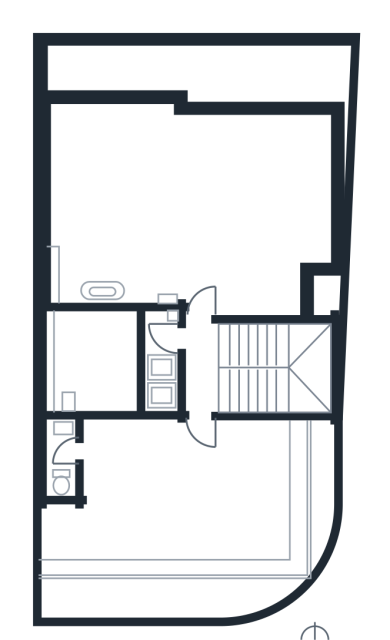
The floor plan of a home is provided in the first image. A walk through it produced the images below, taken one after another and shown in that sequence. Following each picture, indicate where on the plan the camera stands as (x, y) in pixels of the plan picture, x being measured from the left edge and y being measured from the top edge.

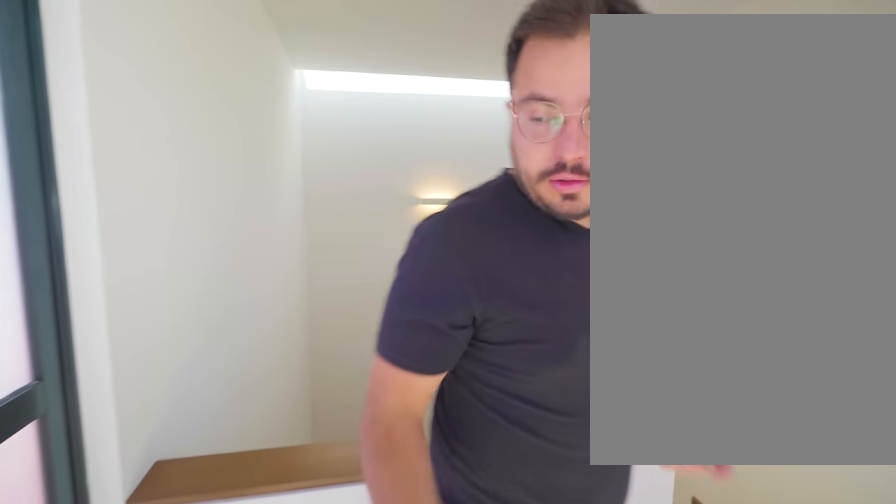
(195, 340)
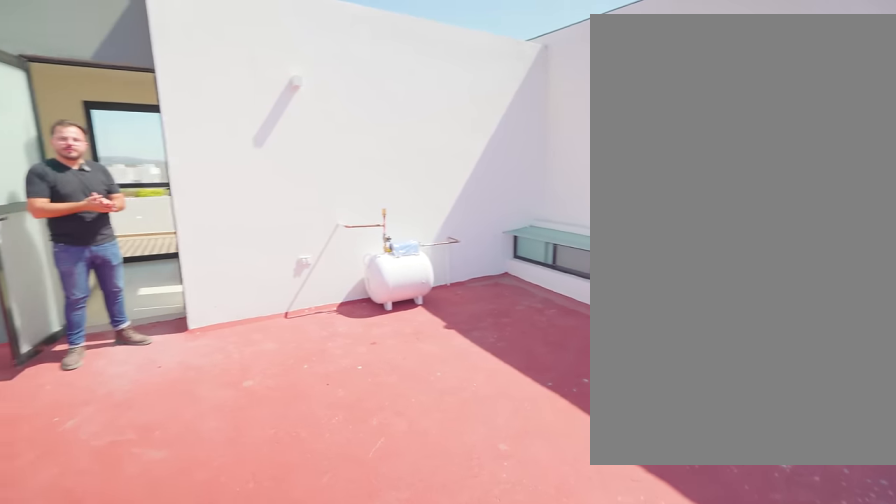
(272, 212)
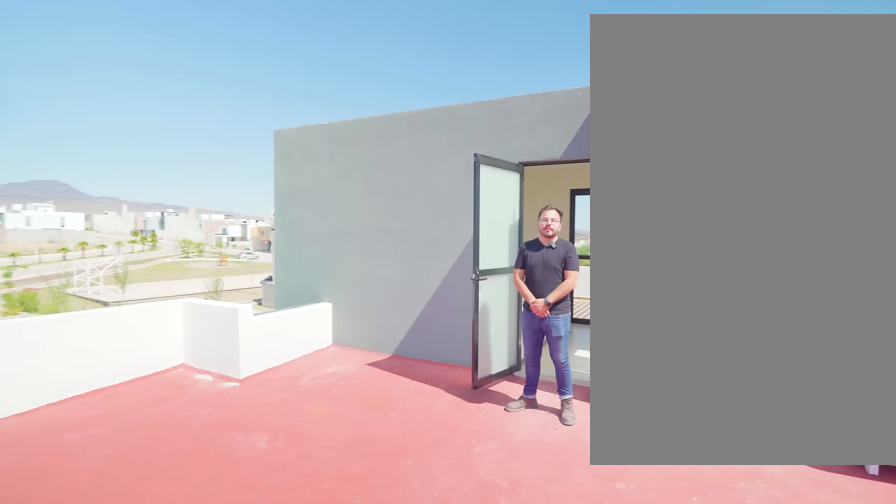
(210, 213)
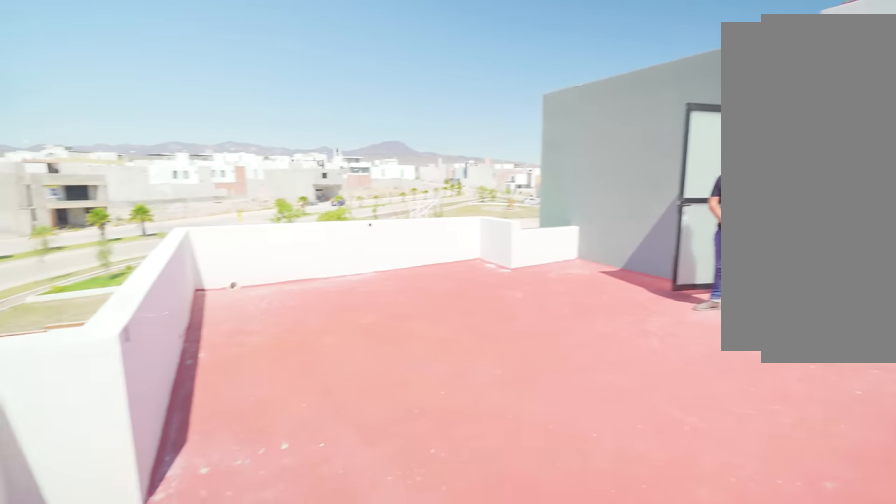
(162, 155)
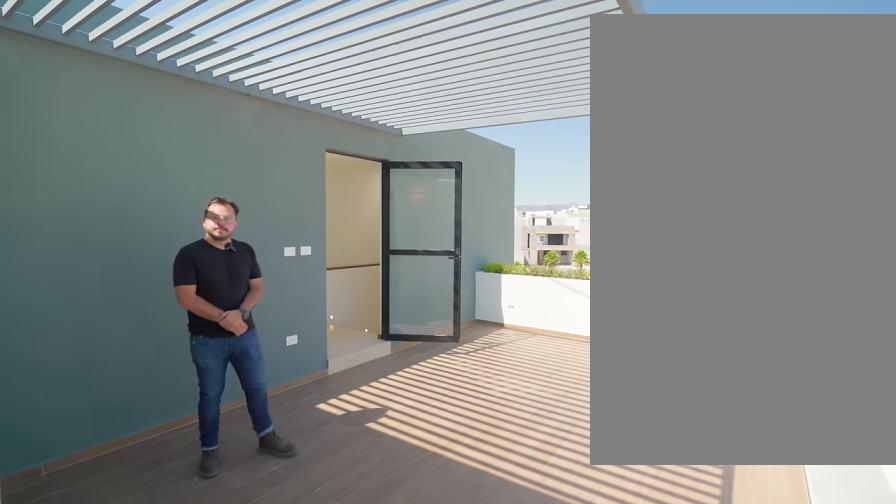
(67, 558)
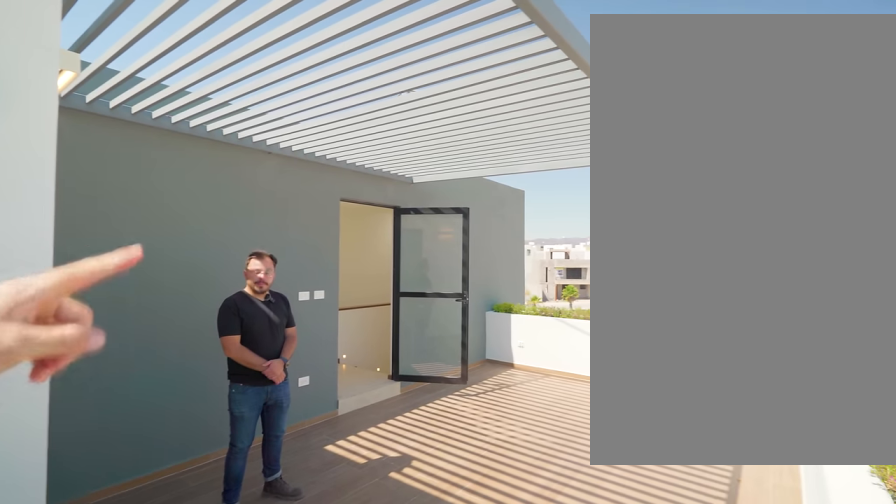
(62, 557)
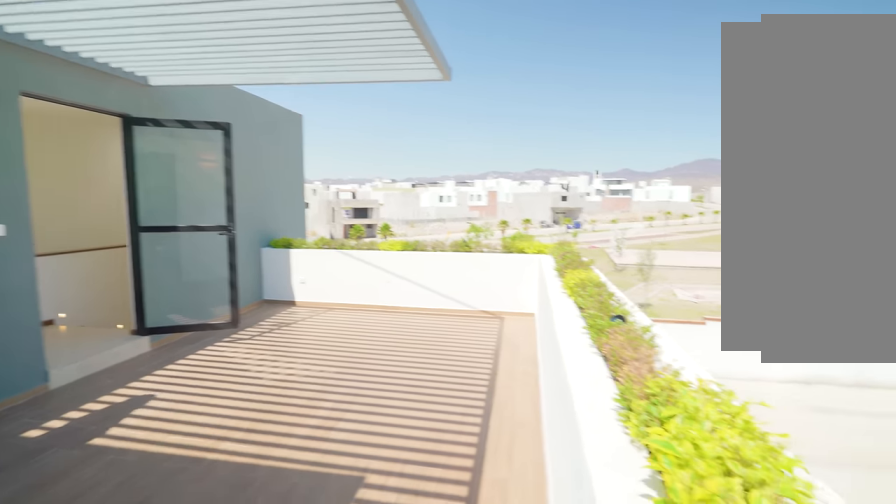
(62, 557)
